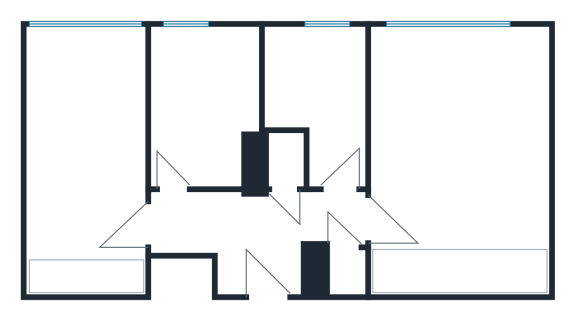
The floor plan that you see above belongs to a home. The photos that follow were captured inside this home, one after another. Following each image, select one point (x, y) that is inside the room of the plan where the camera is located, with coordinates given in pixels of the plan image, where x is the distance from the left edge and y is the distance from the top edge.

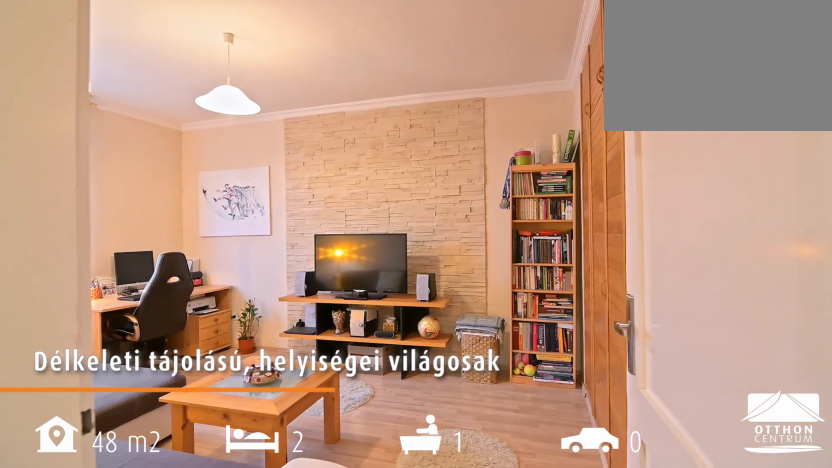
(455, 152)
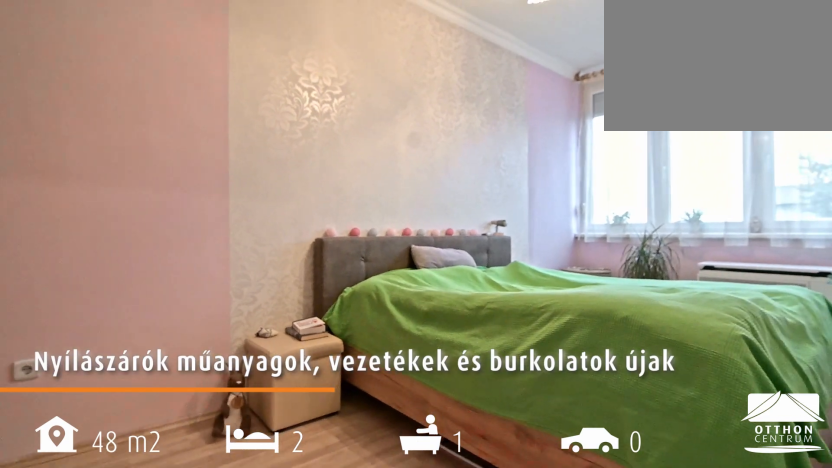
(89, 152)
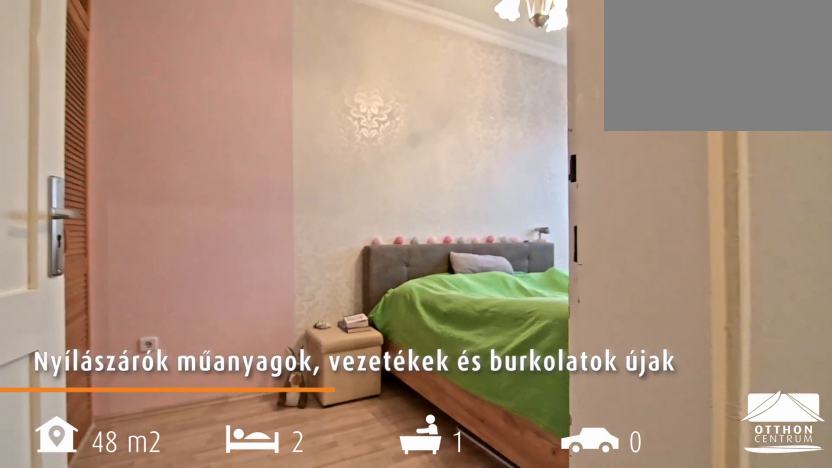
(249, 229)
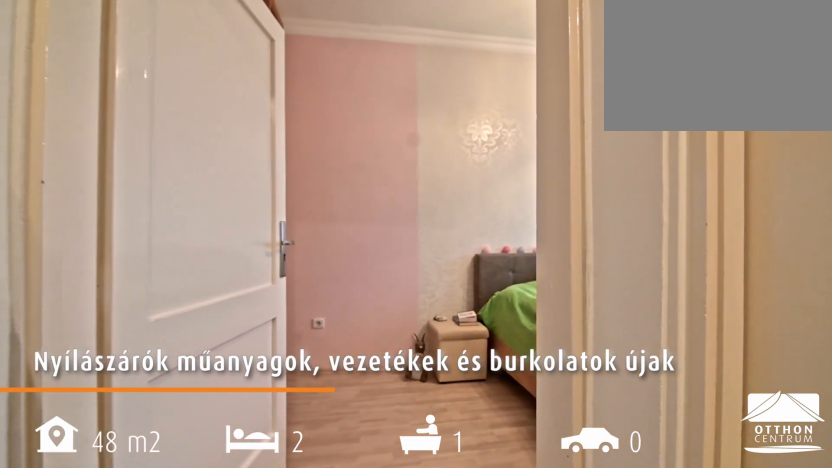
(249, 229)
